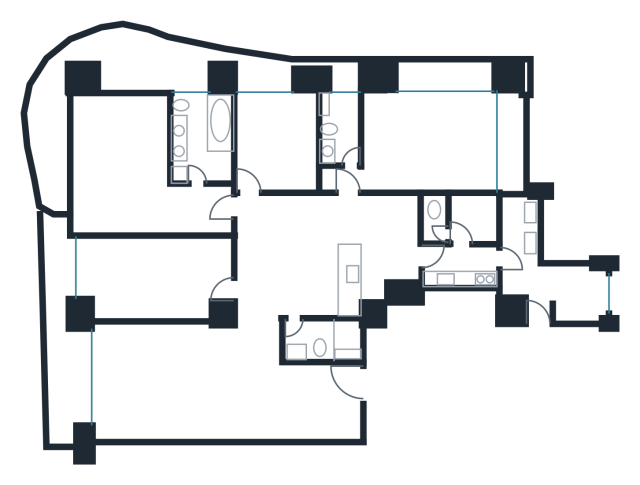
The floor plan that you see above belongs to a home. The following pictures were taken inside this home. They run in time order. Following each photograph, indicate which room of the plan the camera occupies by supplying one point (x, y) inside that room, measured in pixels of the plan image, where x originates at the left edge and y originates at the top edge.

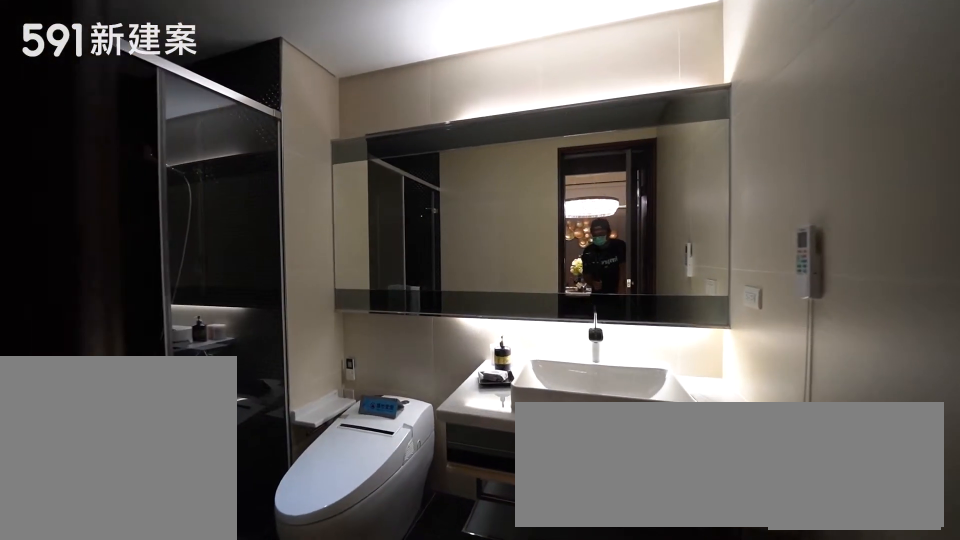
(321, 336)
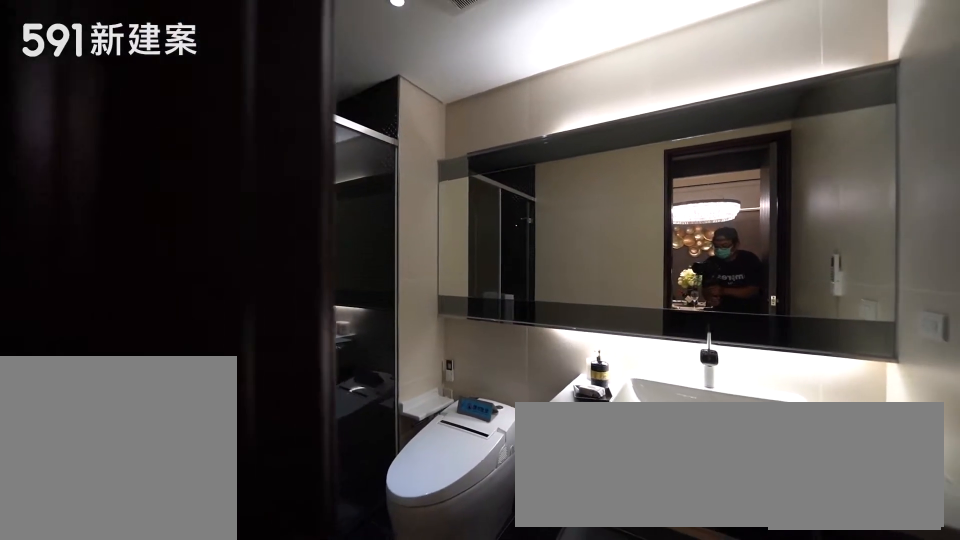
(321, 336)
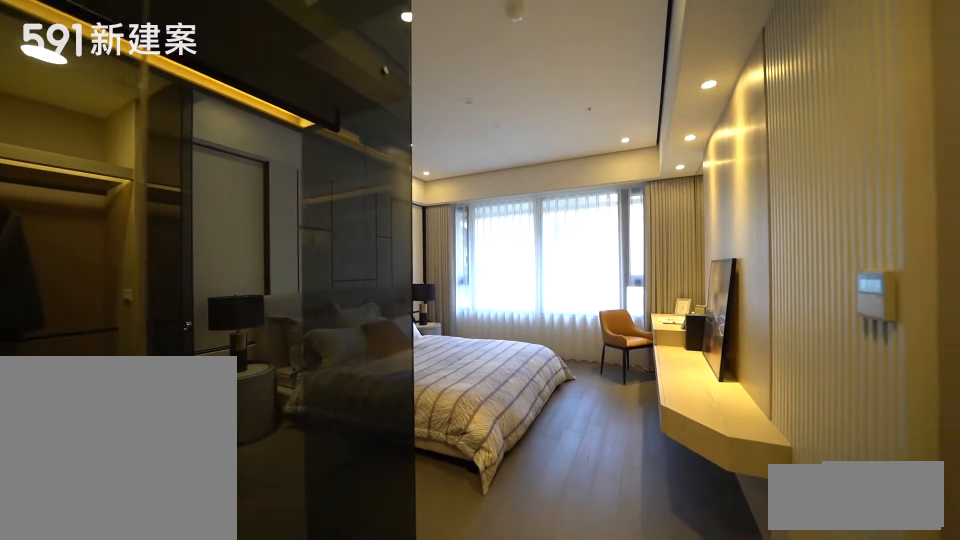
(425, 142)
